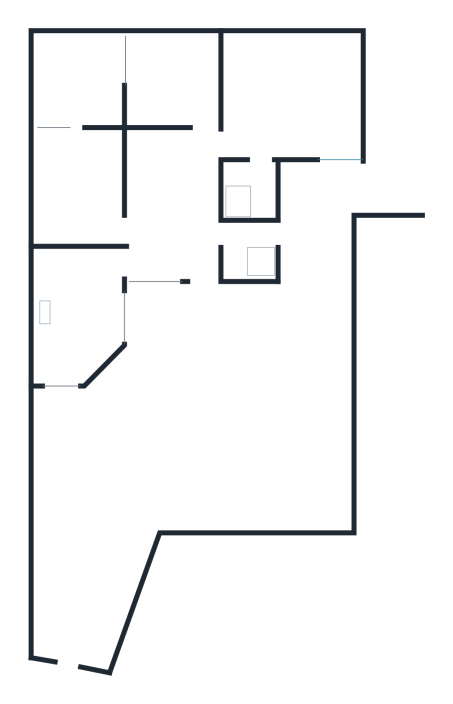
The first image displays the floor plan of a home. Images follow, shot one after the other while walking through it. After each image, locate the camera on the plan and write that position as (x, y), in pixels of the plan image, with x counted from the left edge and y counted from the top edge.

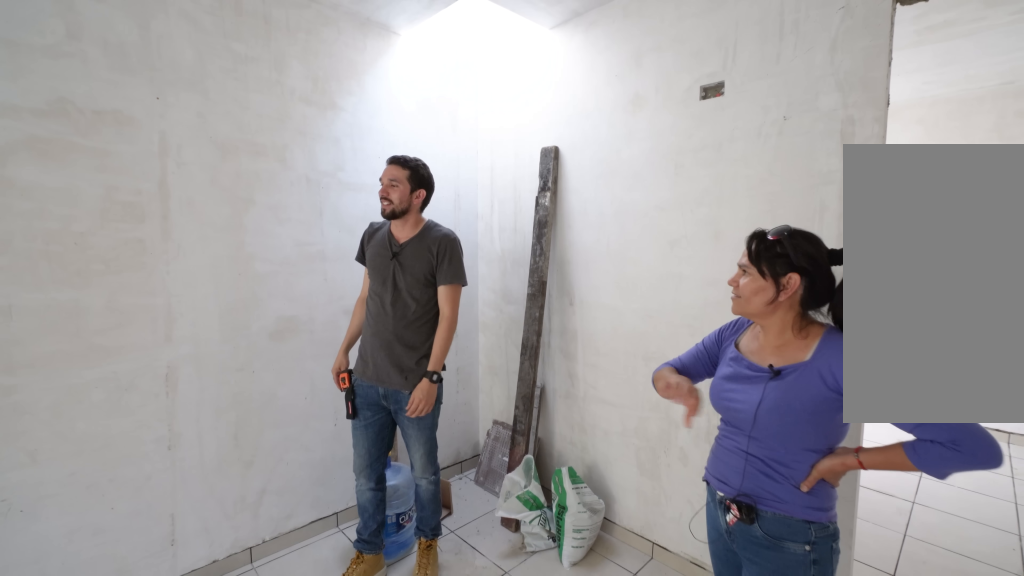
(194, 185)
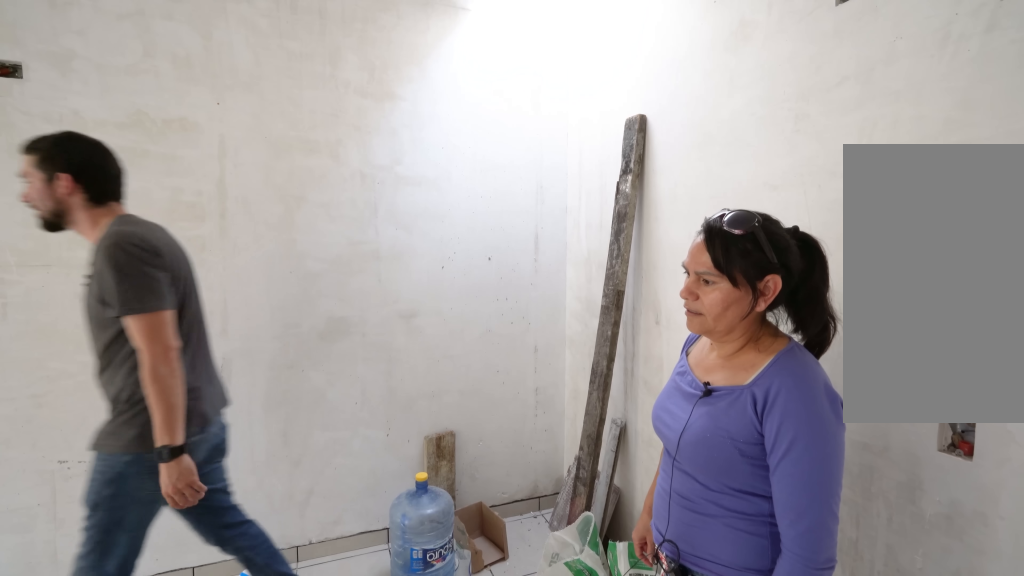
(194, 174)
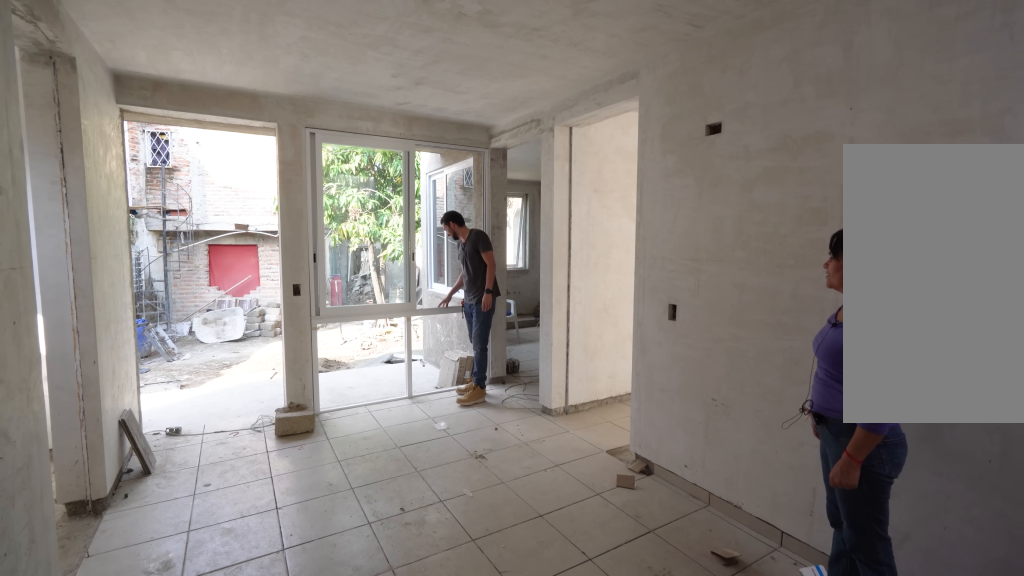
(186, 150)
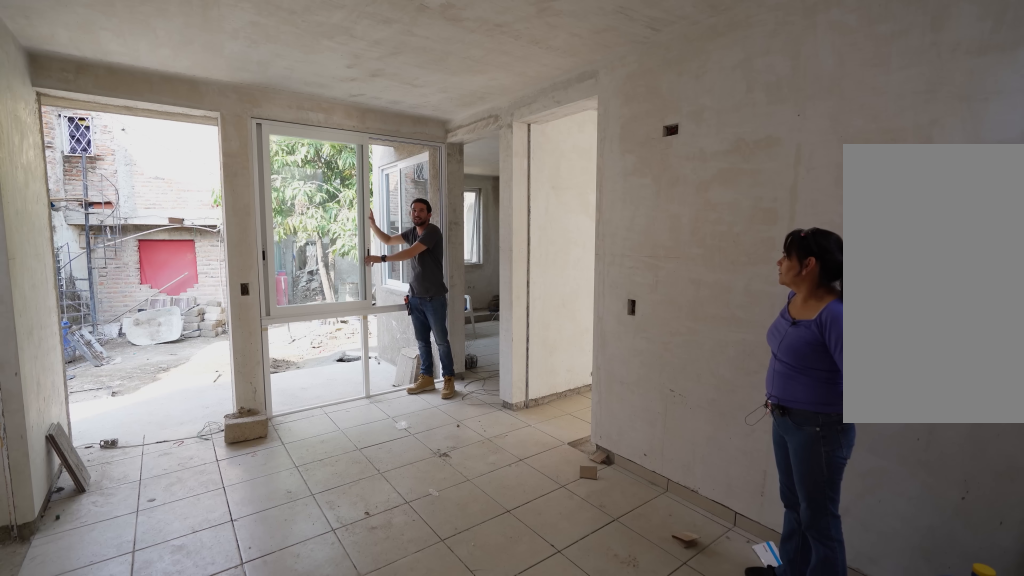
(186, 150)
